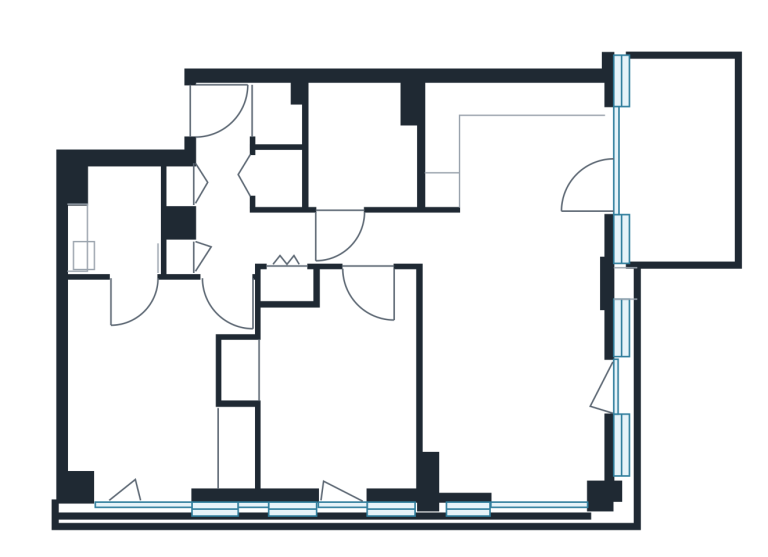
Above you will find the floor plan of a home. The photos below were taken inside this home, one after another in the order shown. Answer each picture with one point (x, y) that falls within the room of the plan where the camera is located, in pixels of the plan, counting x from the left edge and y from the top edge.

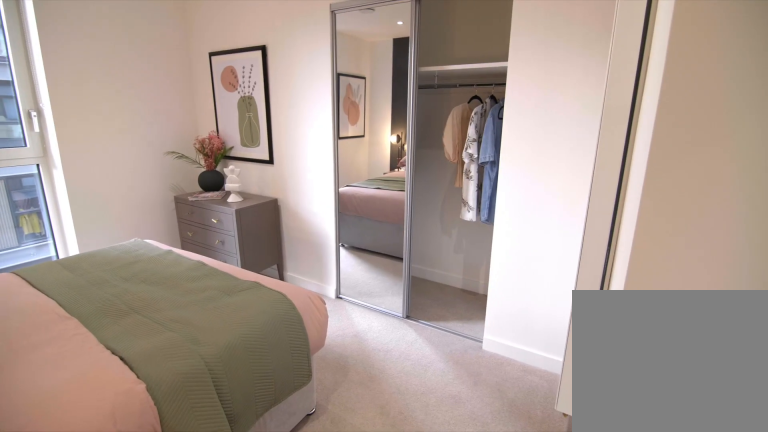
(332, 379)
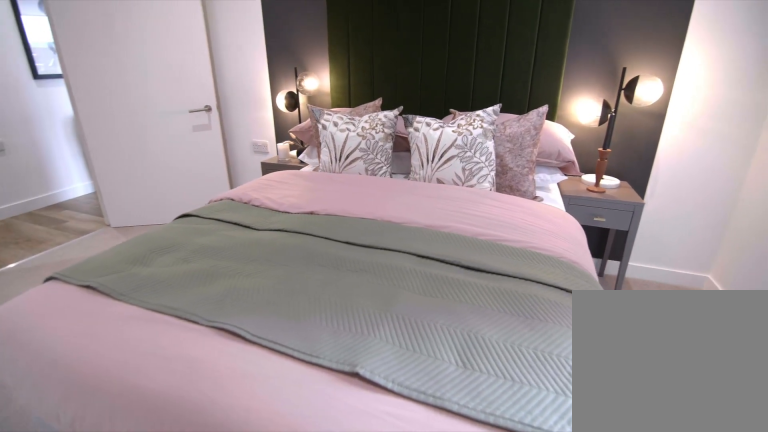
(332, 379)
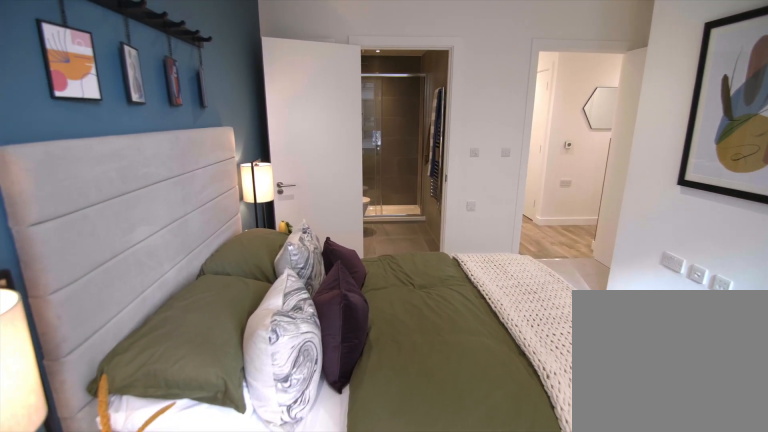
(156, 386)
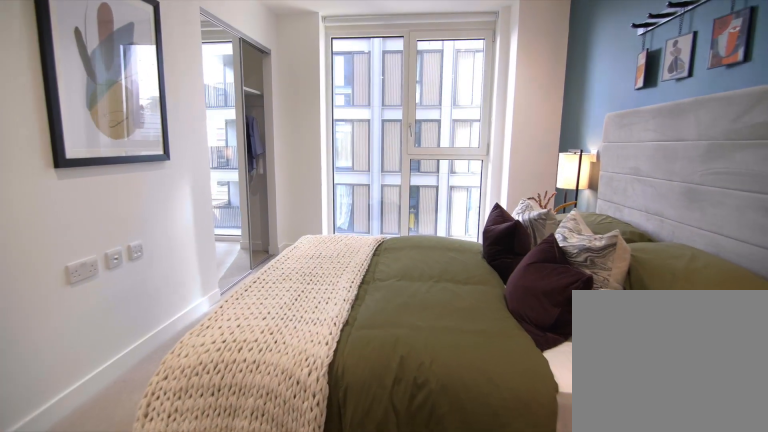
(148, 353)
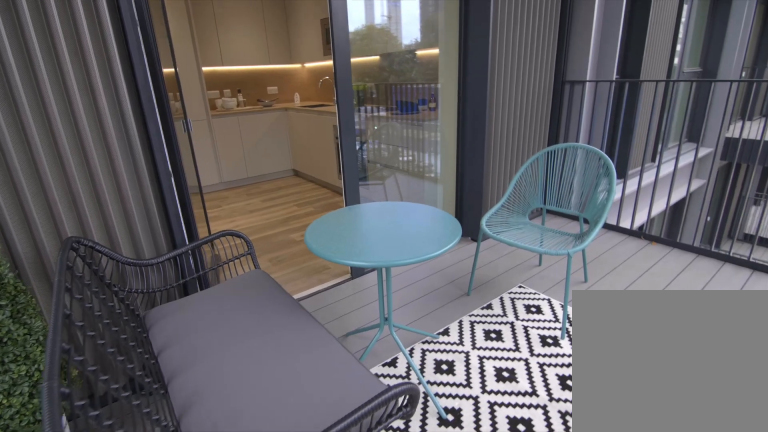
(676, 162)
